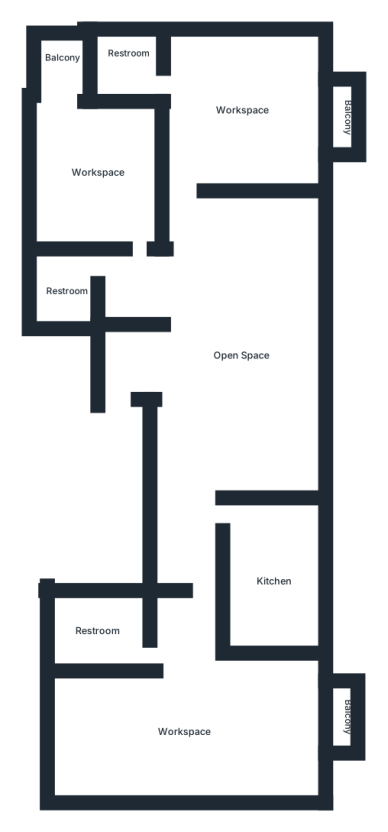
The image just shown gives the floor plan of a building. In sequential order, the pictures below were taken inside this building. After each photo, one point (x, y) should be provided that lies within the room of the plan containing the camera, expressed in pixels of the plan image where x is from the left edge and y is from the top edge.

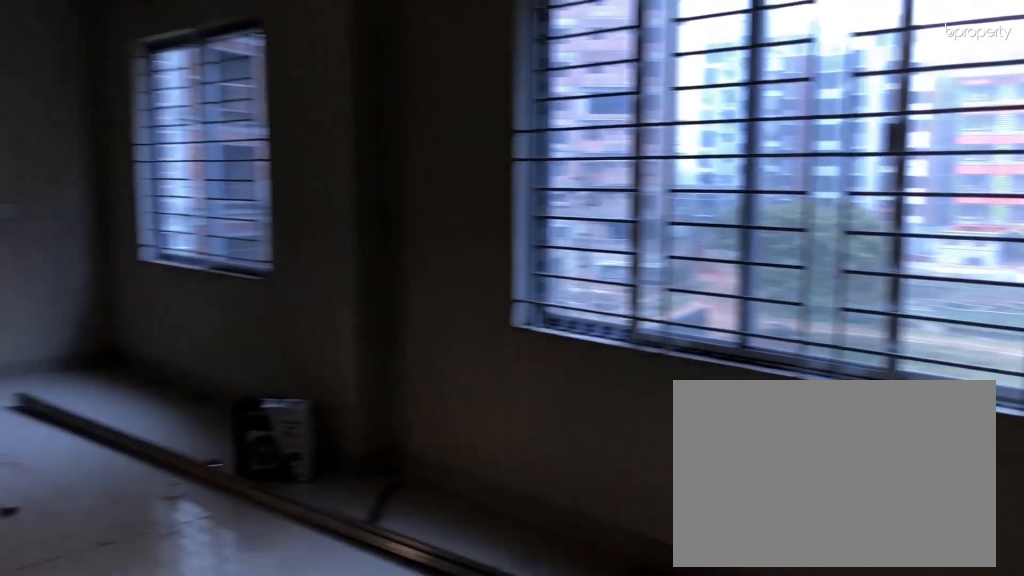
(233, 341)
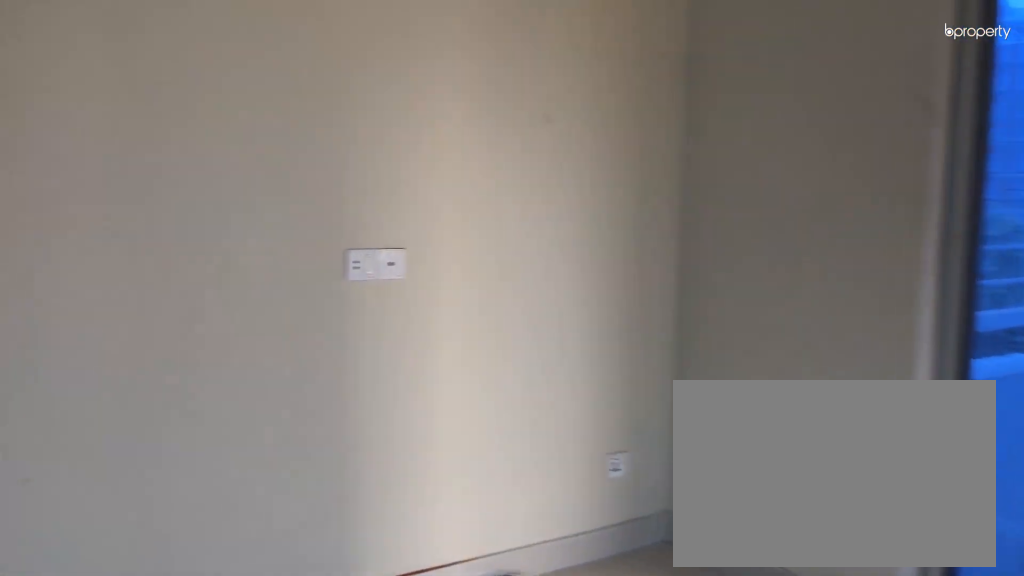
(187, 734)
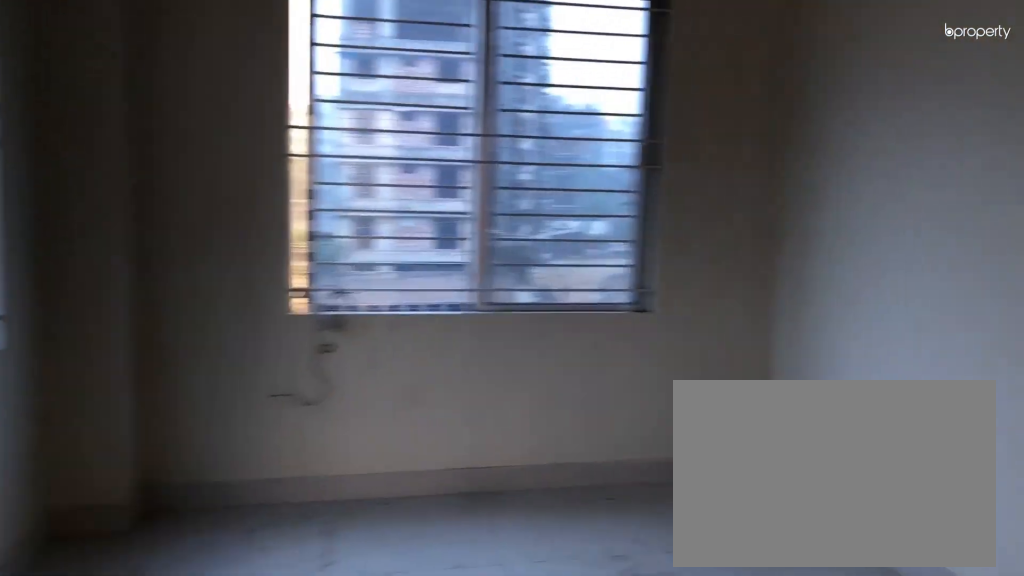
(187, 734)
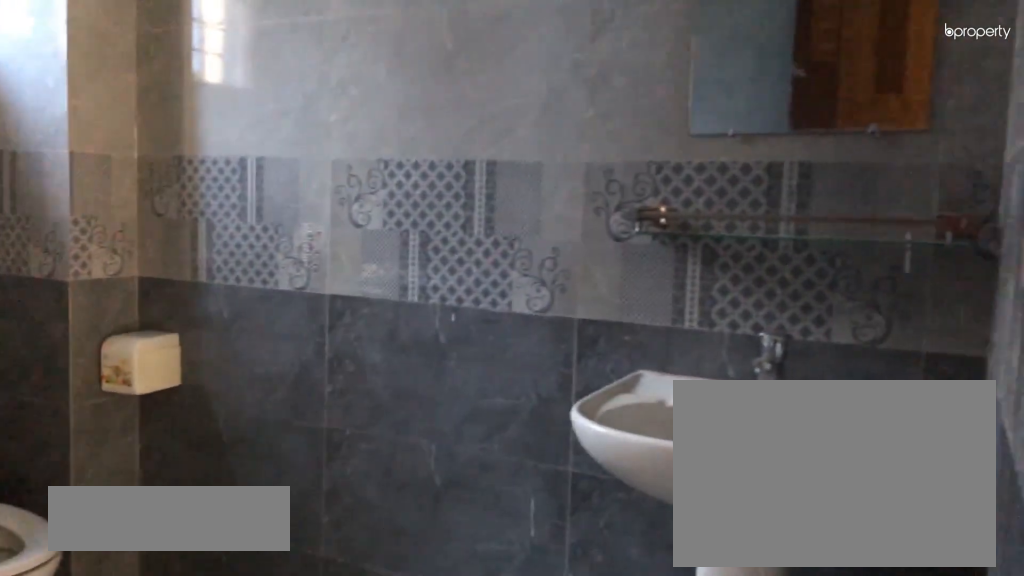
(97, 632)
